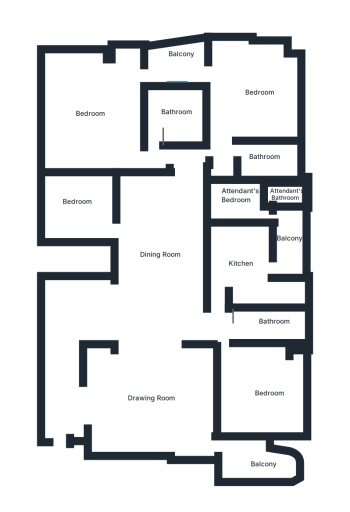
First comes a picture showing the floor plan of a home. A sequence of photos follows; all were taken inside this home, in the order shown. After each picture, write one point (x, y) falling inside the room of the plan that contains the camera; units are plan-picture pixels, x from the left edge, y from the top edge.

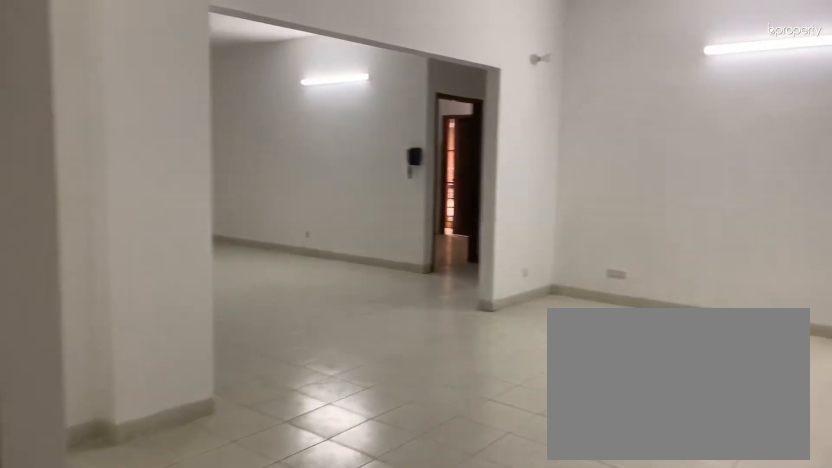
(153, 407)
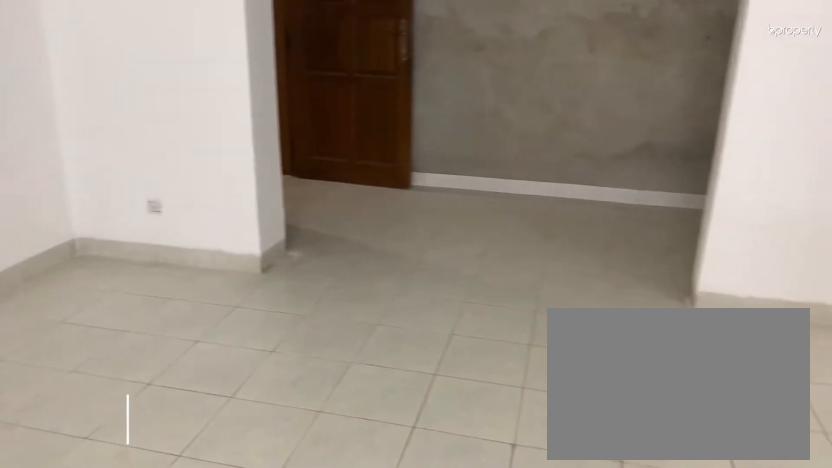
(153, 407)
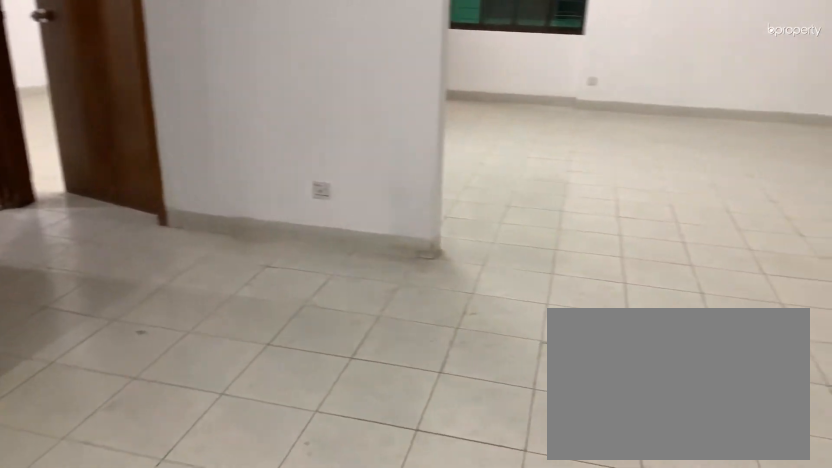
(159, 246)
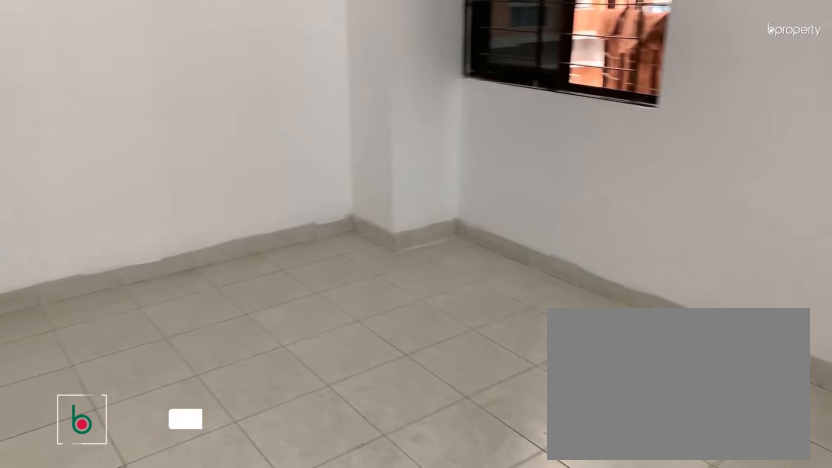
(258, 394)
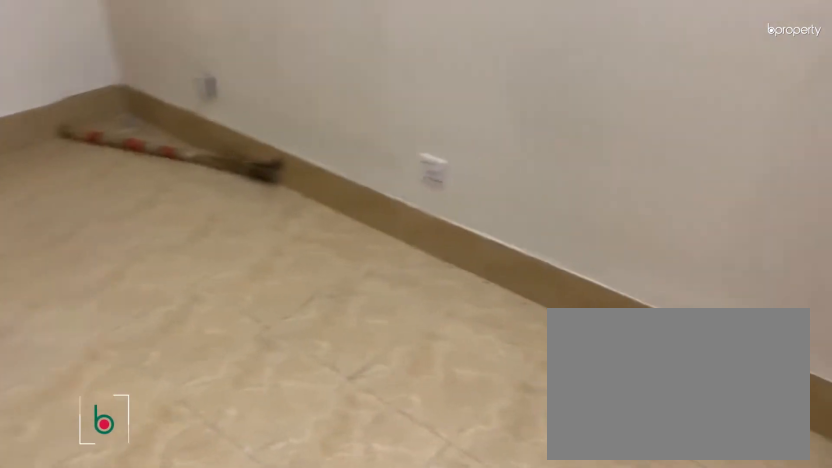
(240, 259)
